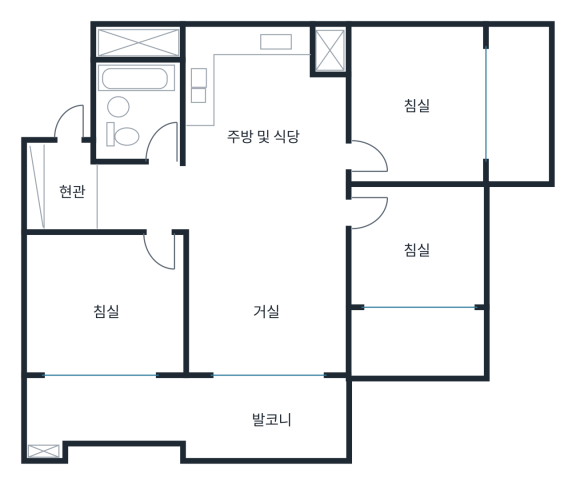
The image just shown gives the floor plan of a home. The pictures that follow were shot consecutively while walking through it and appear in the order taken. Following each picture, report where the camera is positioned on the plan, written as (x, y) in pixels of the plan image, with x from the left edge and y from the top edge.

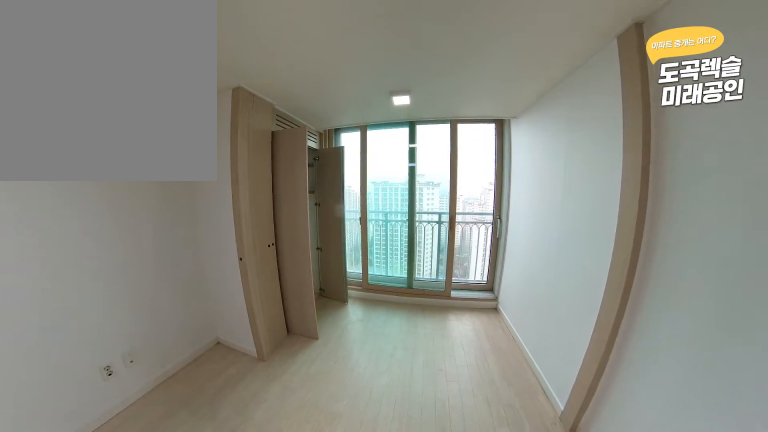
(384, 144)
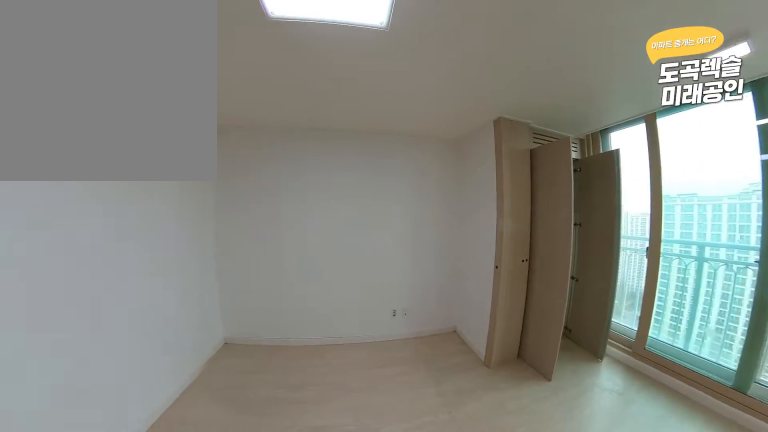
(384, 144)
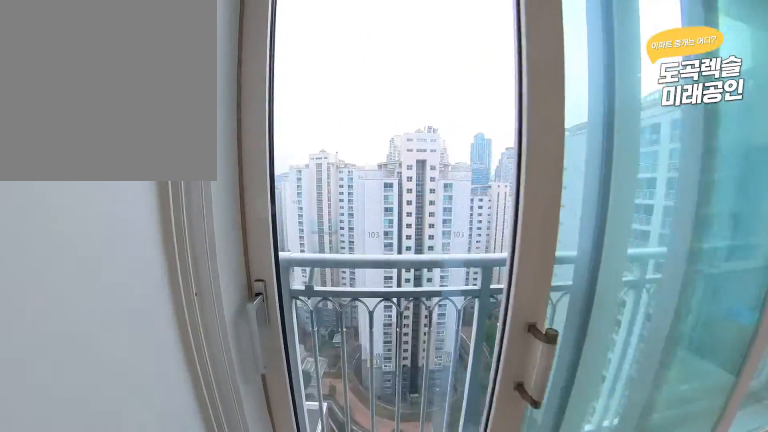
(310, 420)
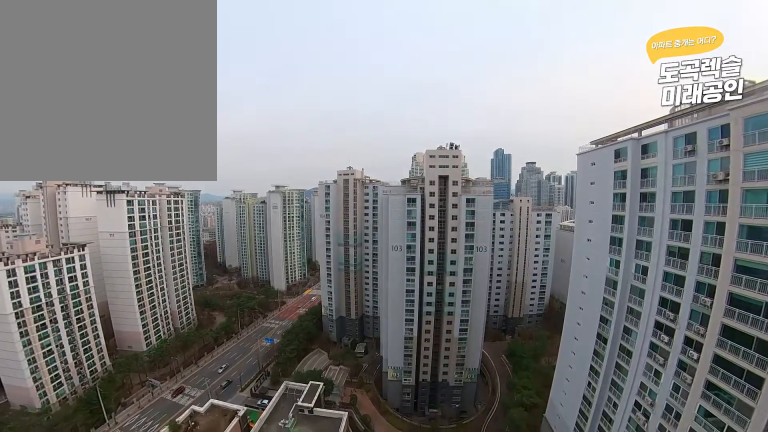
(311, 457)
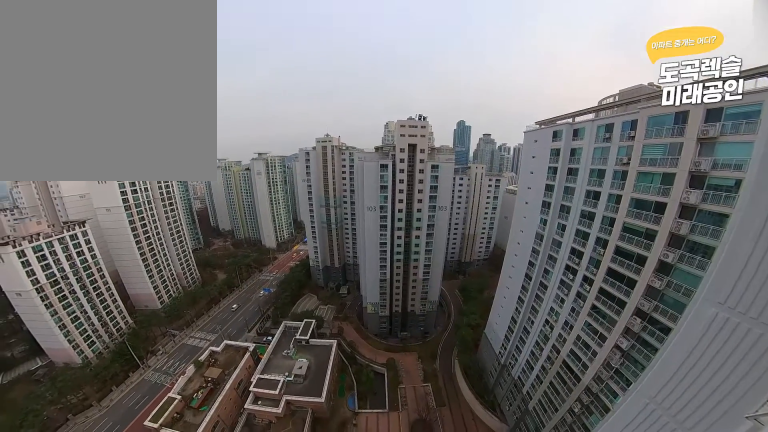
(311, 457)
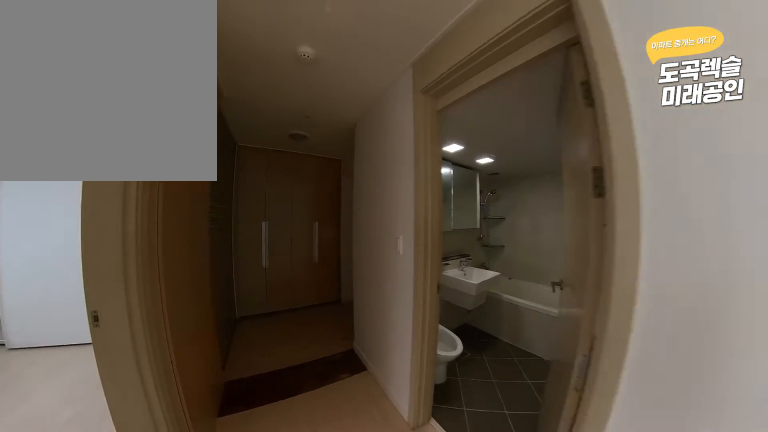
(170, 205)
